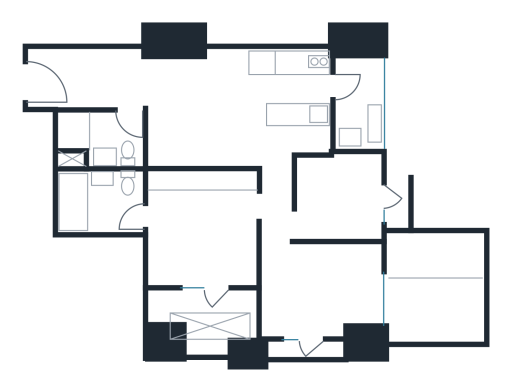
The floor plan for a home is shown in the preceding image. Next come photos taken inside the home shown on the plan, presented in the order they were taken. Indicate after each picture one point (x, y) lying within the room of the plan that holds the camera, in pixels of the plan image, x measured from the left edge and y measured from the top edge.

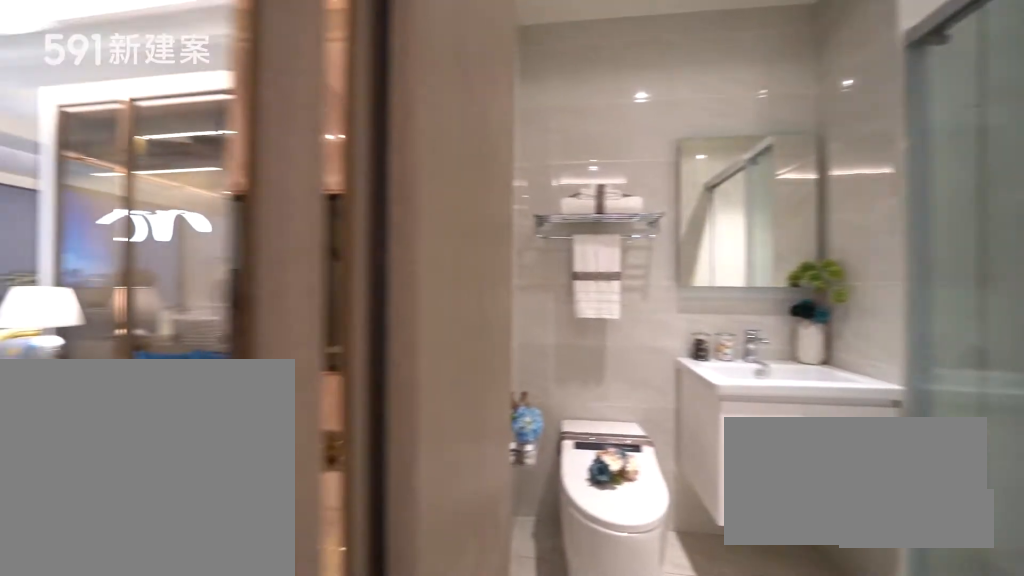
(98, 142)
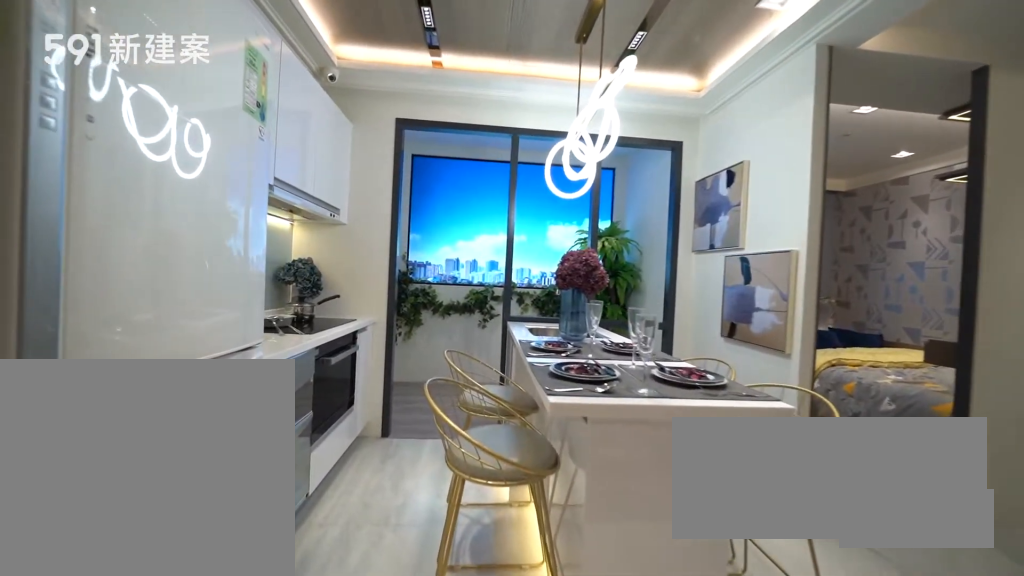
(289, 103)
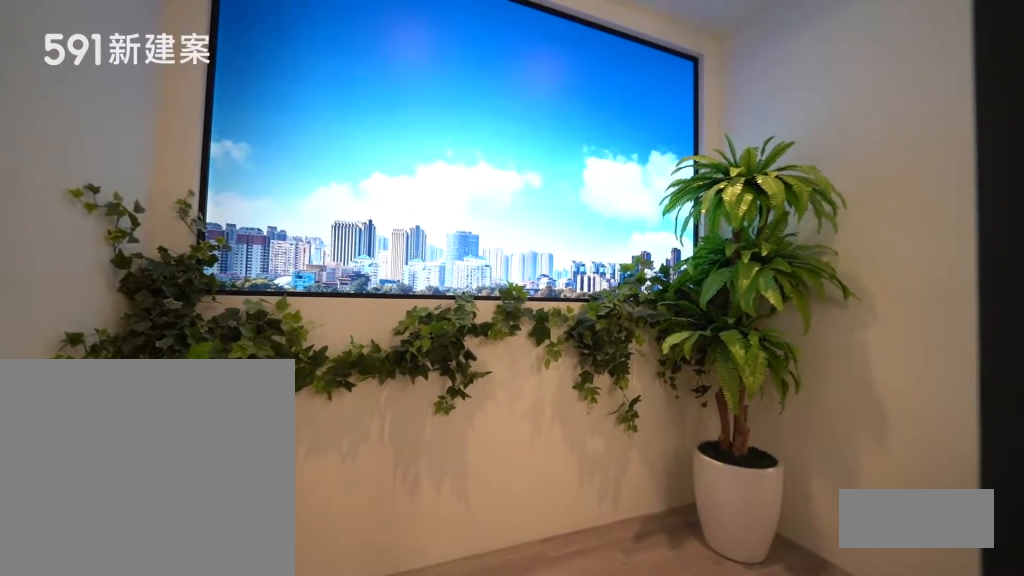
(362, 105)
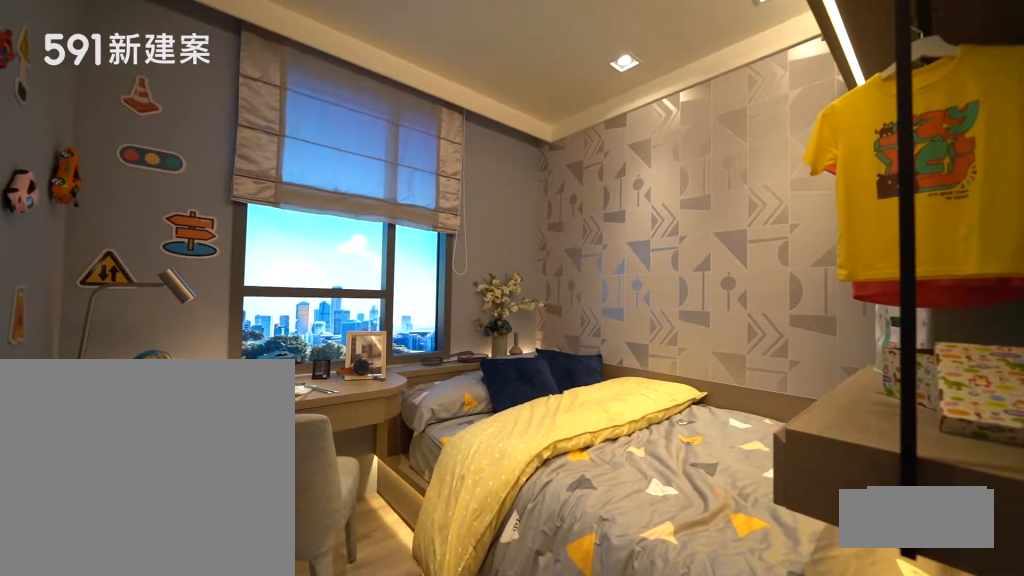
(342, 198)
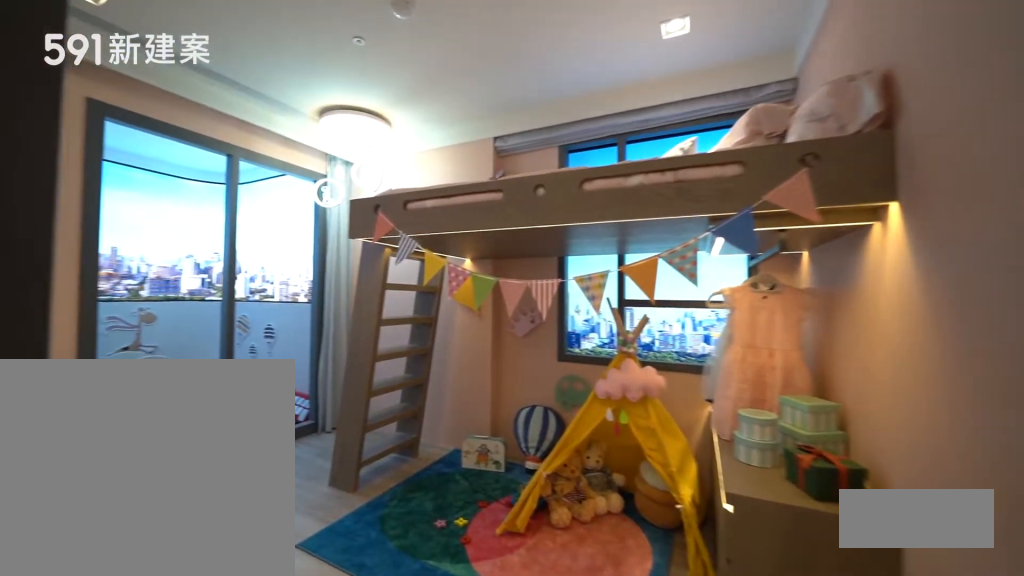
(323, 292)
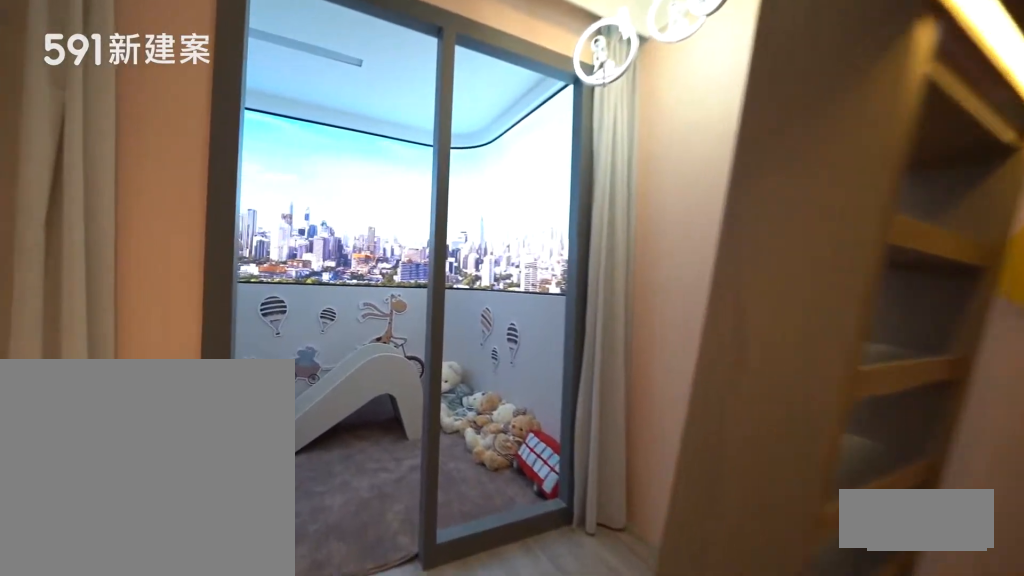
(323, 292)
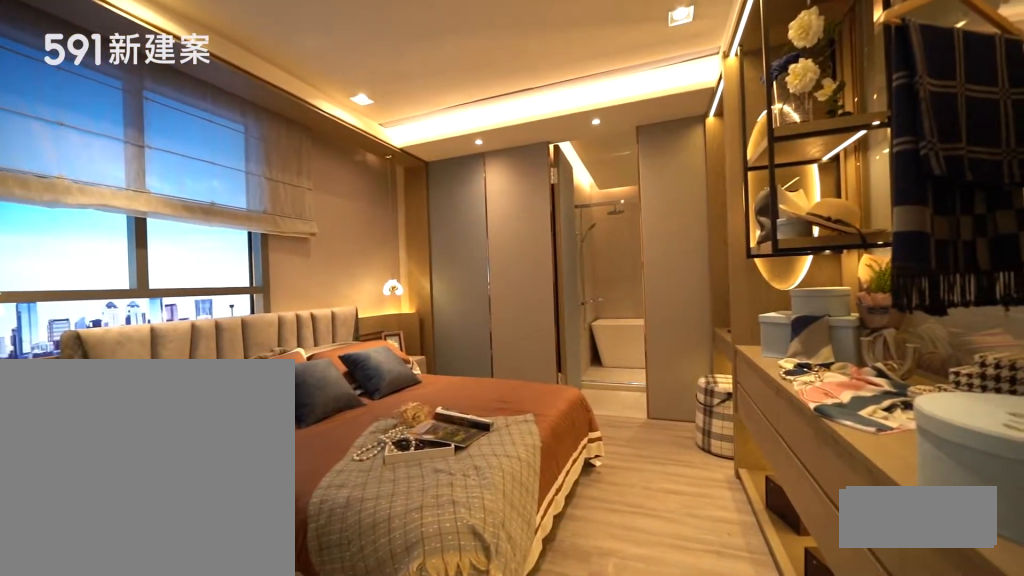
(202, 228)
